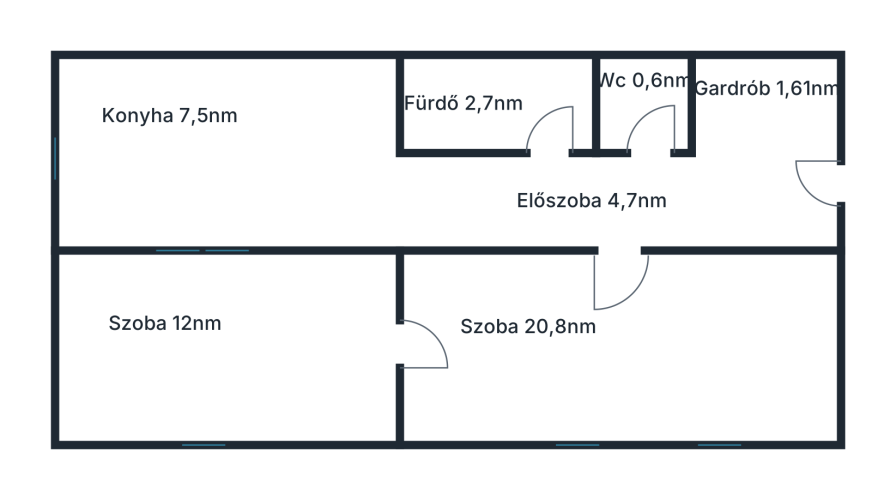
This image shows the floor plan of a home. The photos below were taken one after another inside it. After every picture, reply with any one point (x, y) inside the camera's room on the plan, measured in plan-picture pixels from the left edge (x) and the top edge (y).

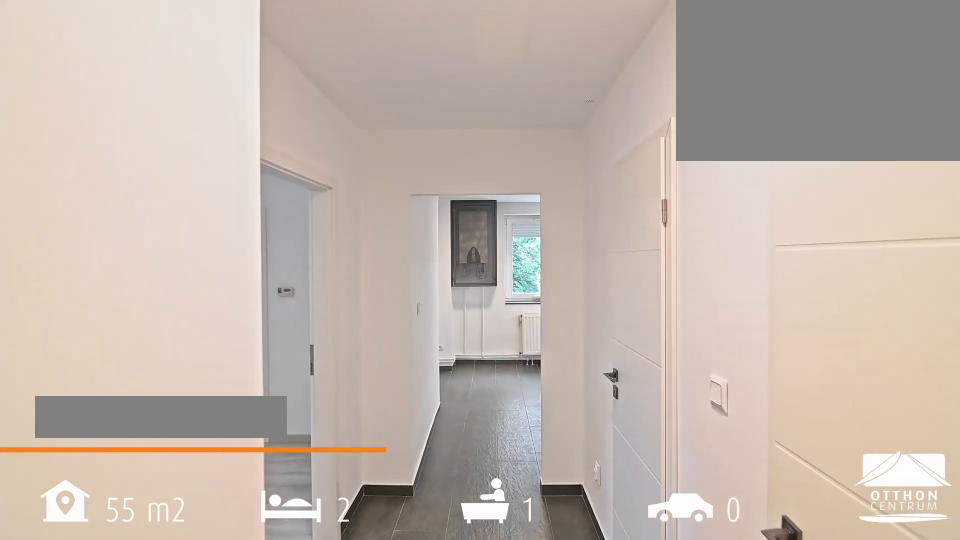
(767, 153)
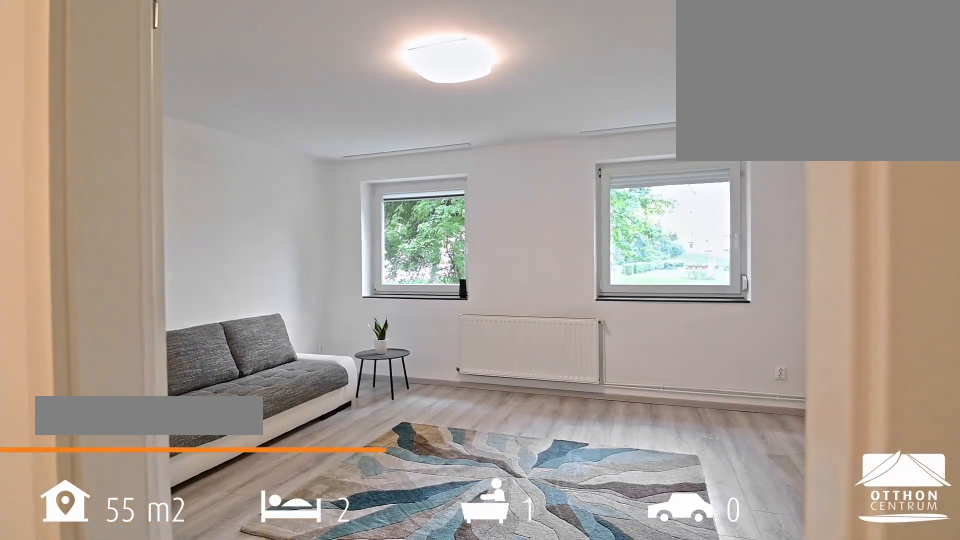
(618, 349)
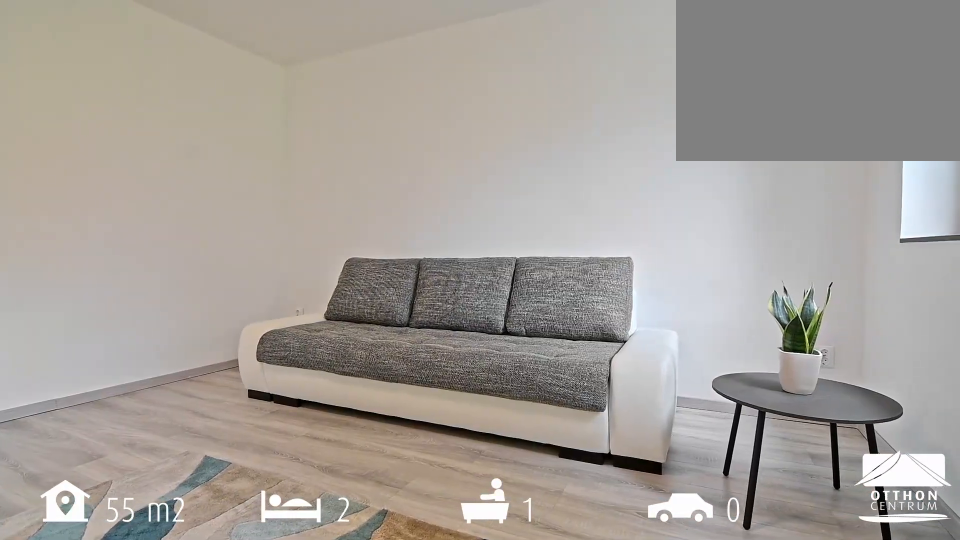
(618, 349)
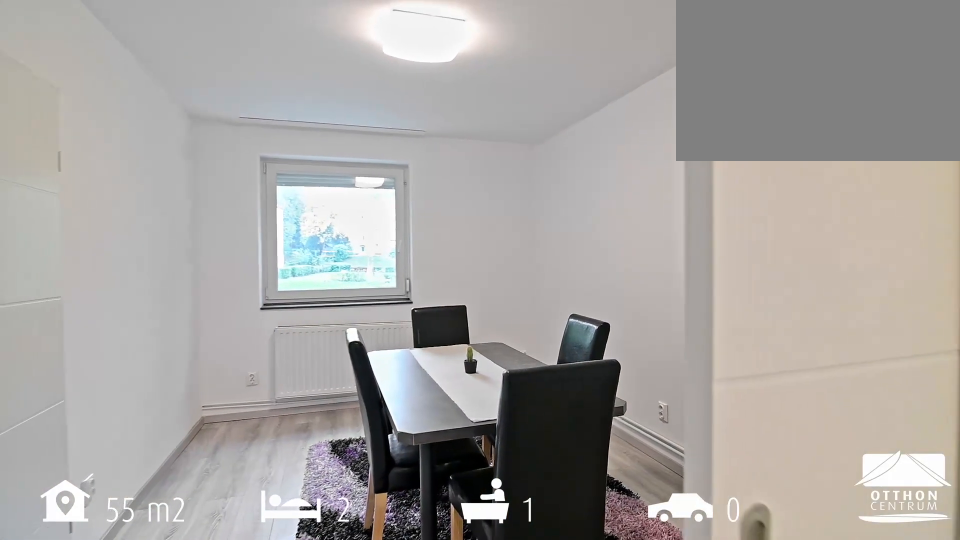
(224, 349)
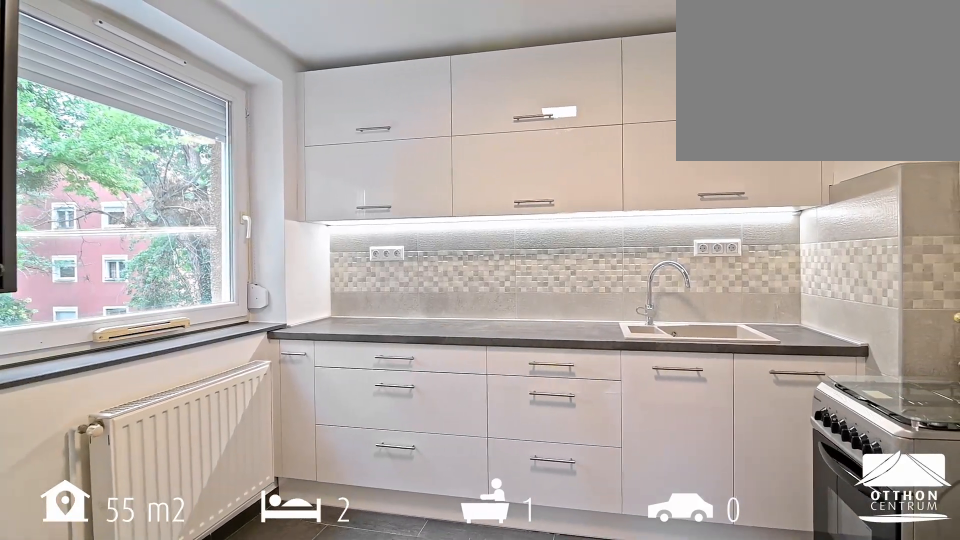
(224, 159)
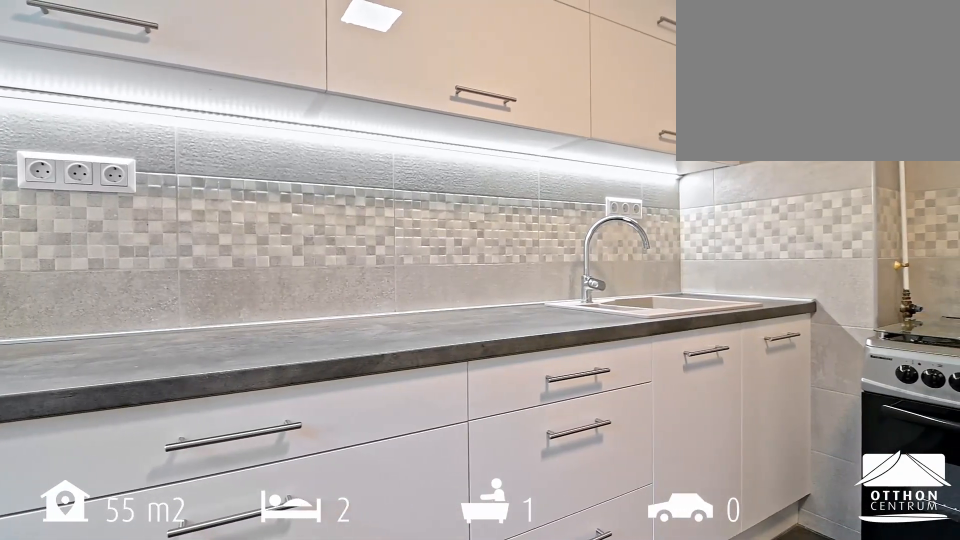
(224, 159)
